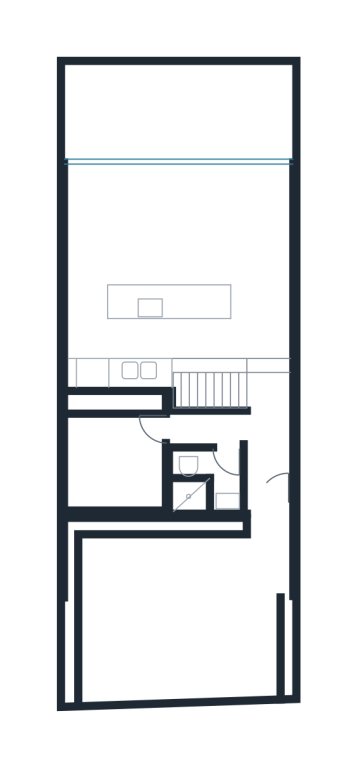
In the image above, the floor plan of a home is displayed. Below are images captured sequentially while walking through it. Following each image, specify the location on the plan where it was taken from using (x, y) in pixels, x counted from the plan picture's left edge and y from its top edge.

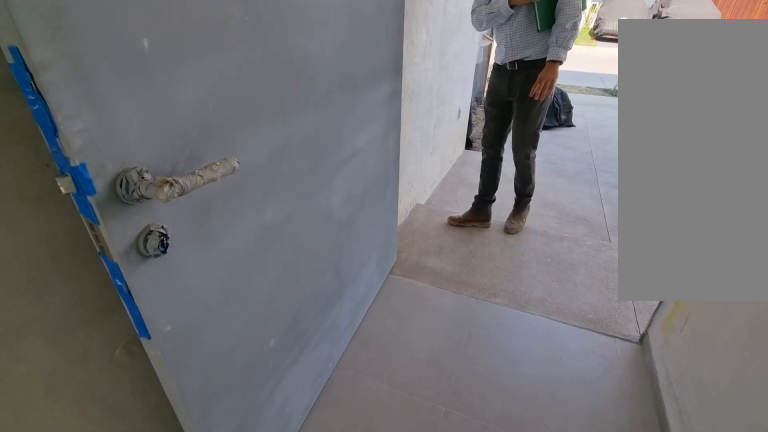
(276, 480)
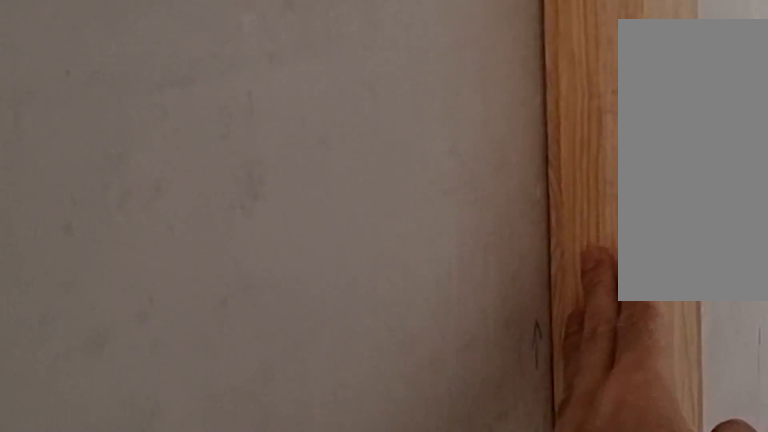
(177, 427)
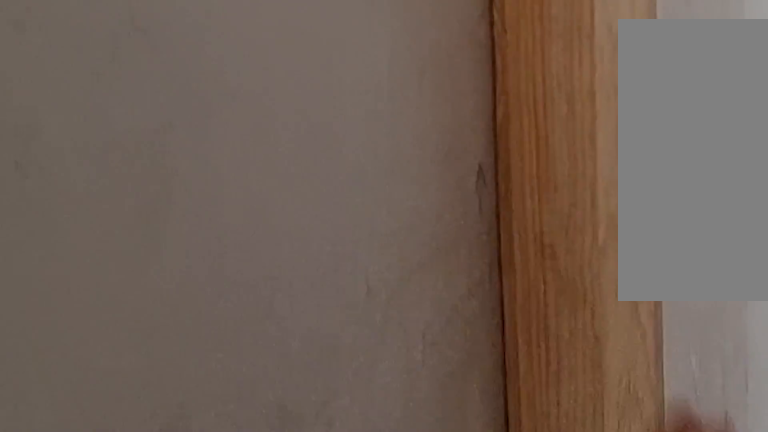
(178, 427)
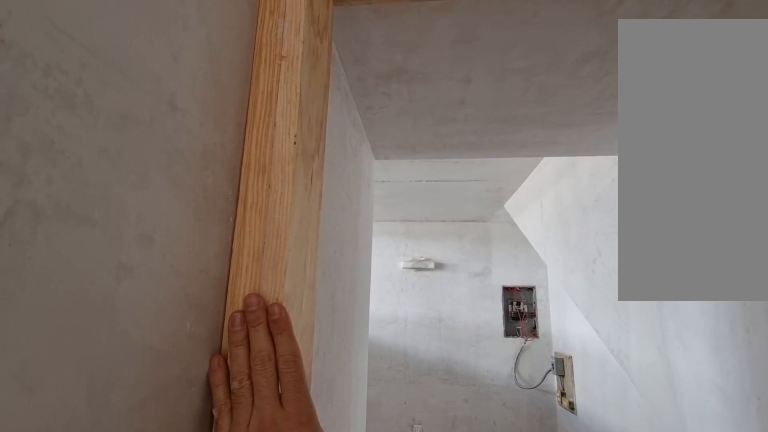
(178, 426)
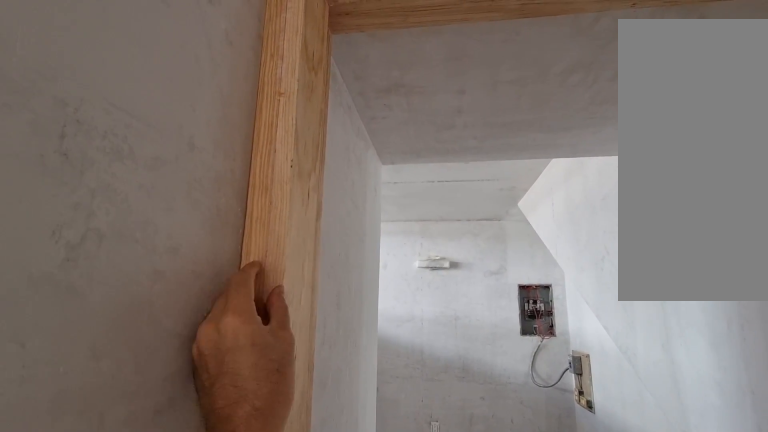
(178, 426)
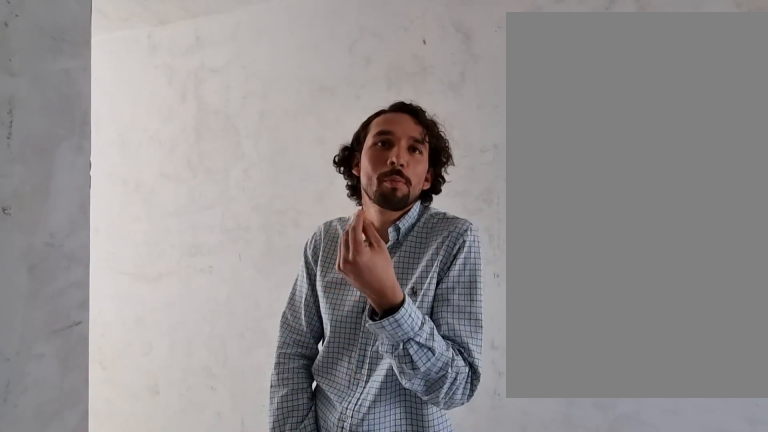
(178, 426)
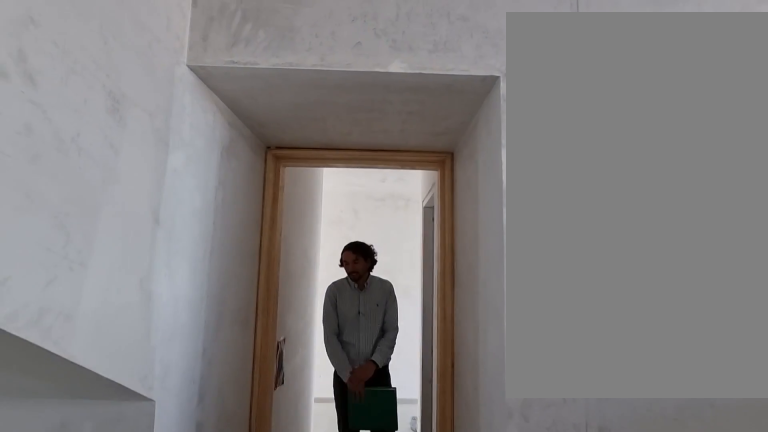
(175, 429)
